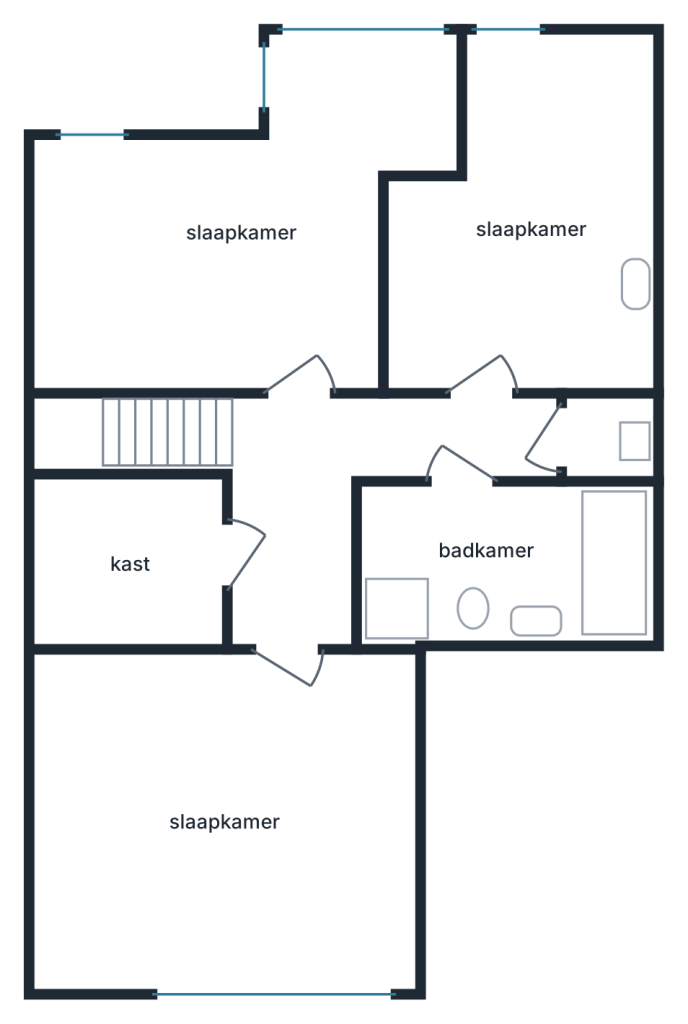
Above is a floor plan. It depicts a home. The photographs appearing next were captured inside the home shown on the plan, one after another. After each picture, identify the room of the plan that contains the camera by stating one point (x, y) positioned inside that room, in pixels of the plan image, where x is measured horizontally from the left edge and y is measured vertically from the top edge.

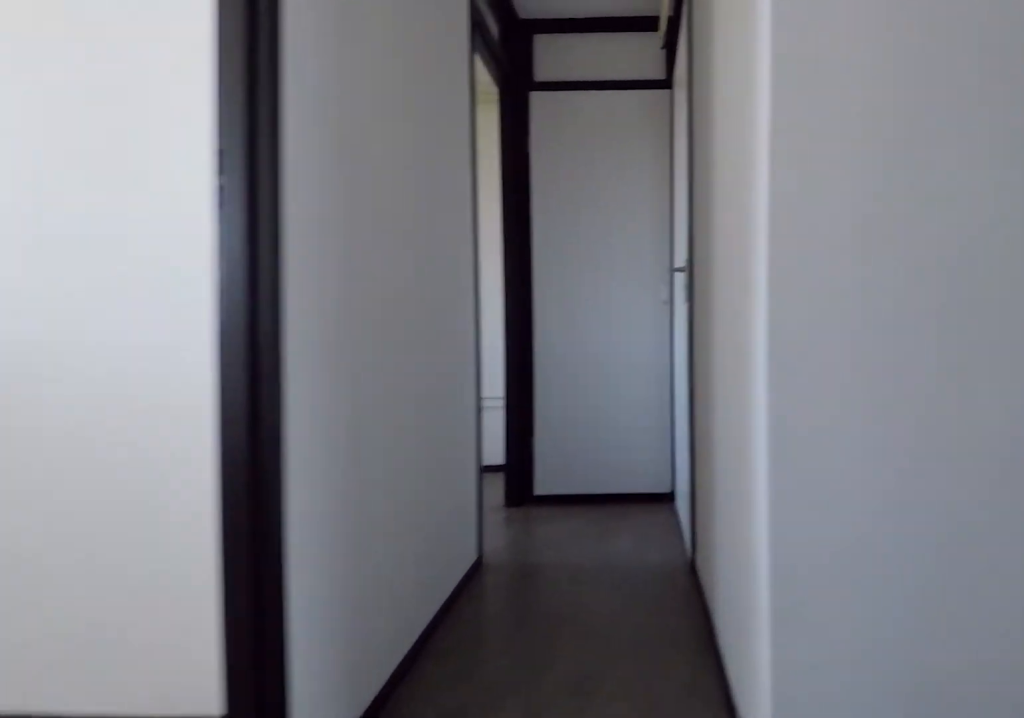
(291, 595)
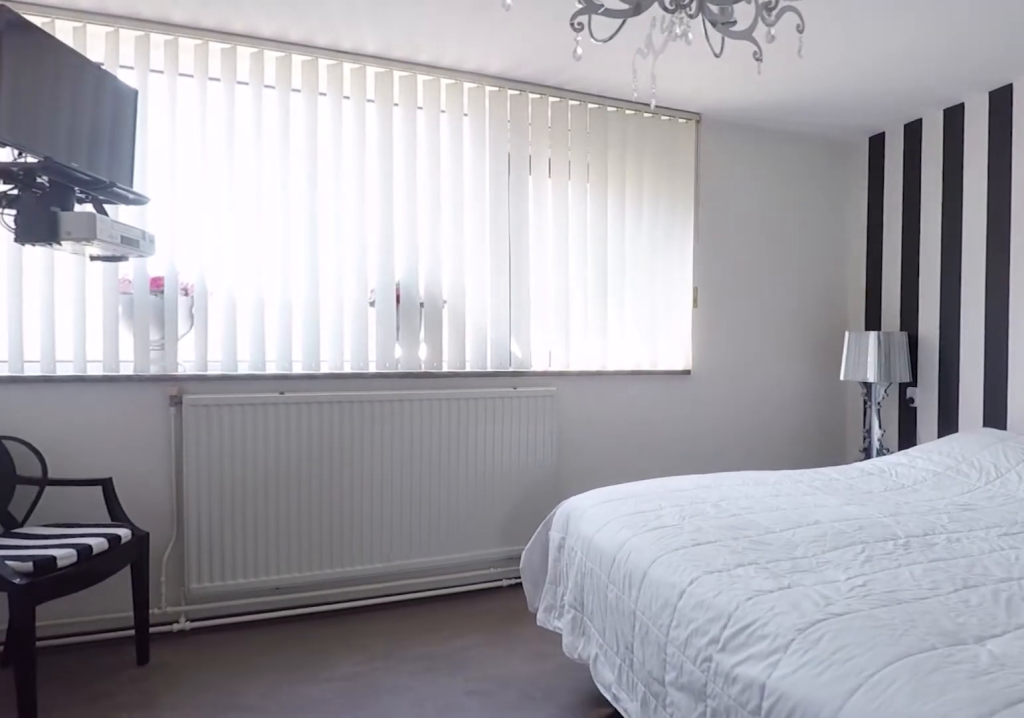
(222, 823)
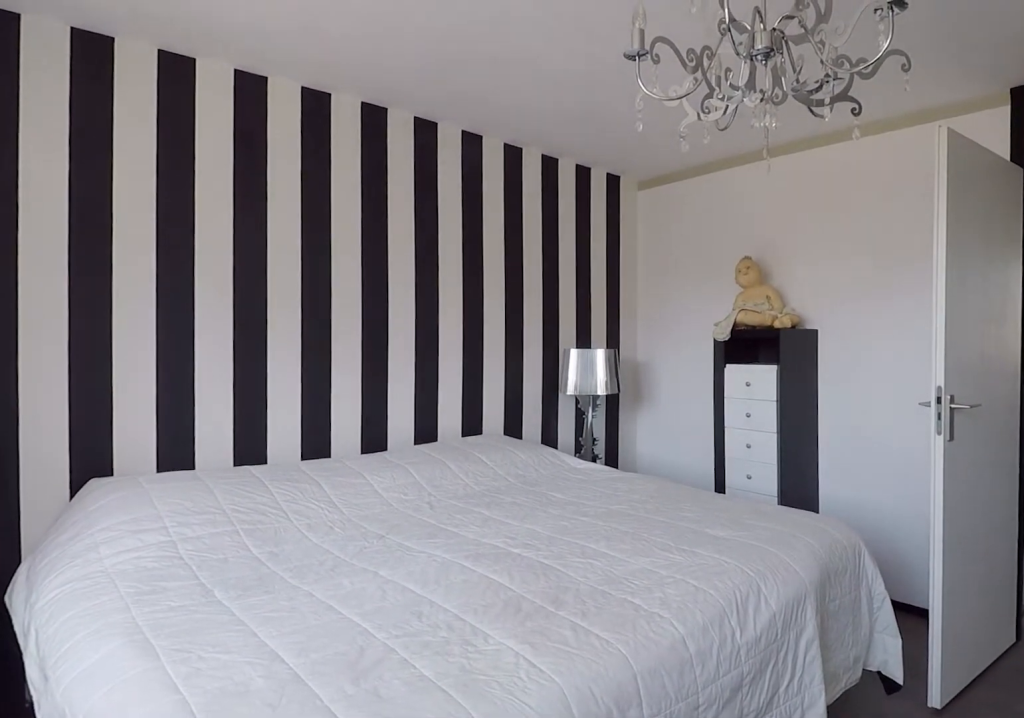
(222, 823)
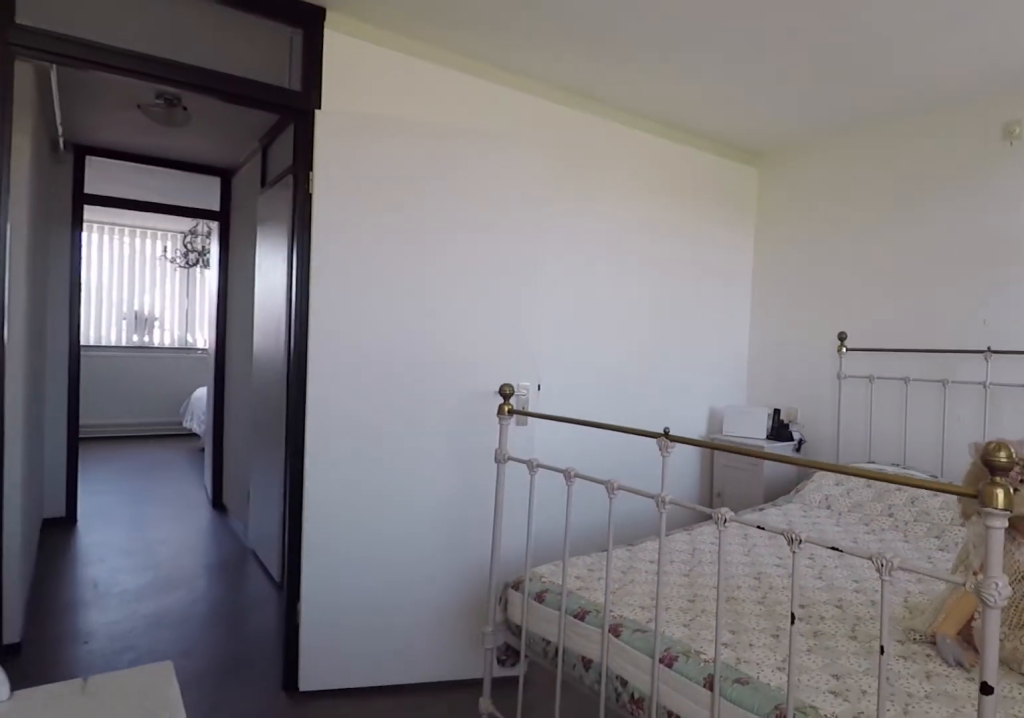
(138, 270)
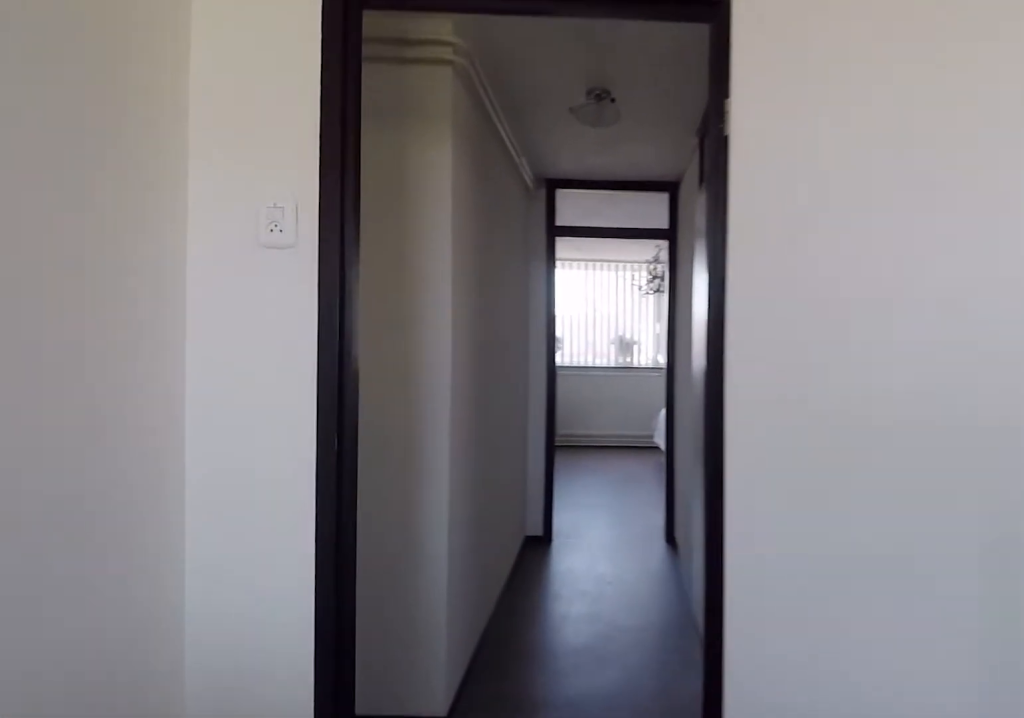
(138, 270)
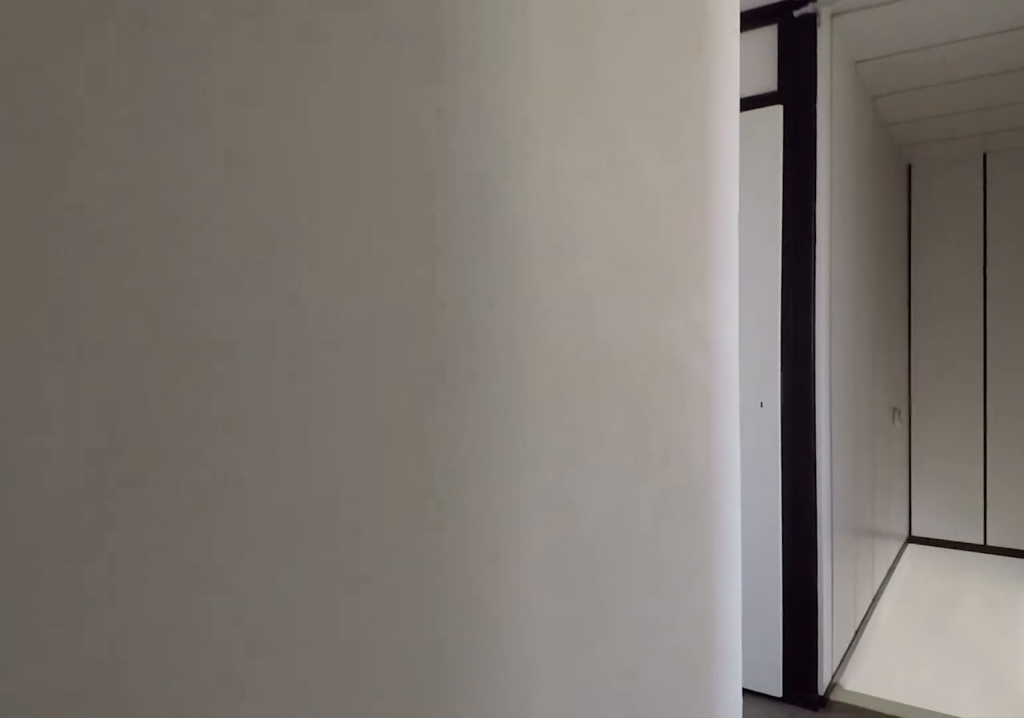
(291, 596)
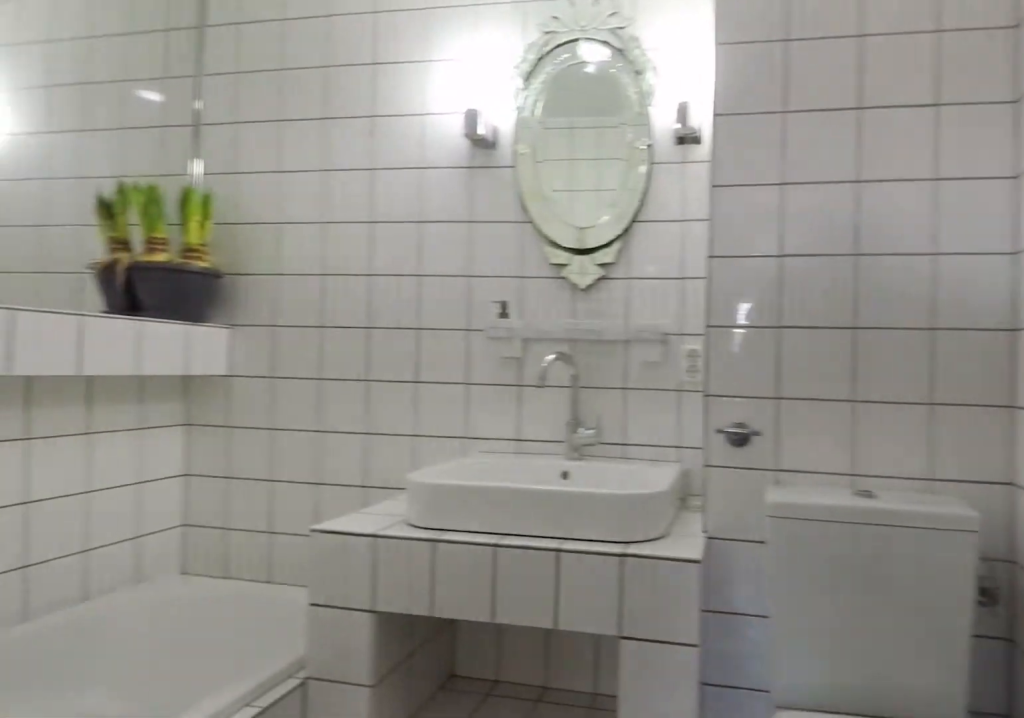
(548, 561)
